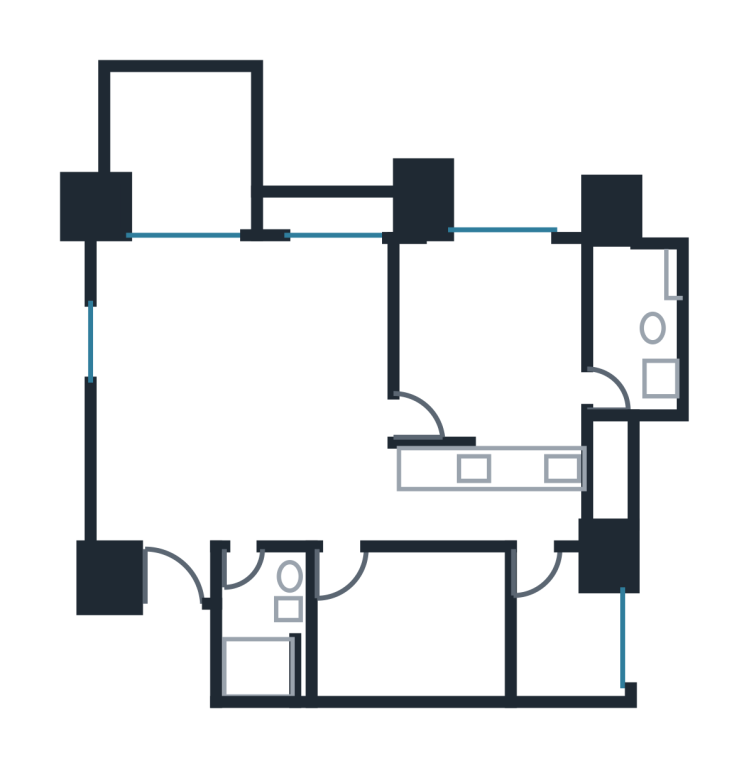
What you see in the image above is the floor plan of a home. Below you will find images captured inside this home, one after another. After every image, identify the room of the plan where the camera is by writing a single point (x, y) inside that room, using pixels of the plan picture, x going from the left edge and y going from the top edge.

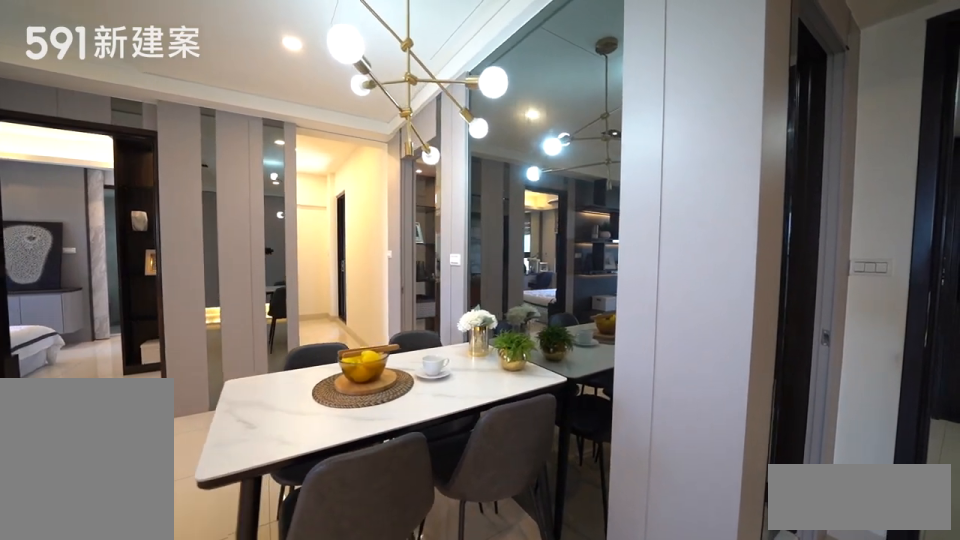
(199, 497)
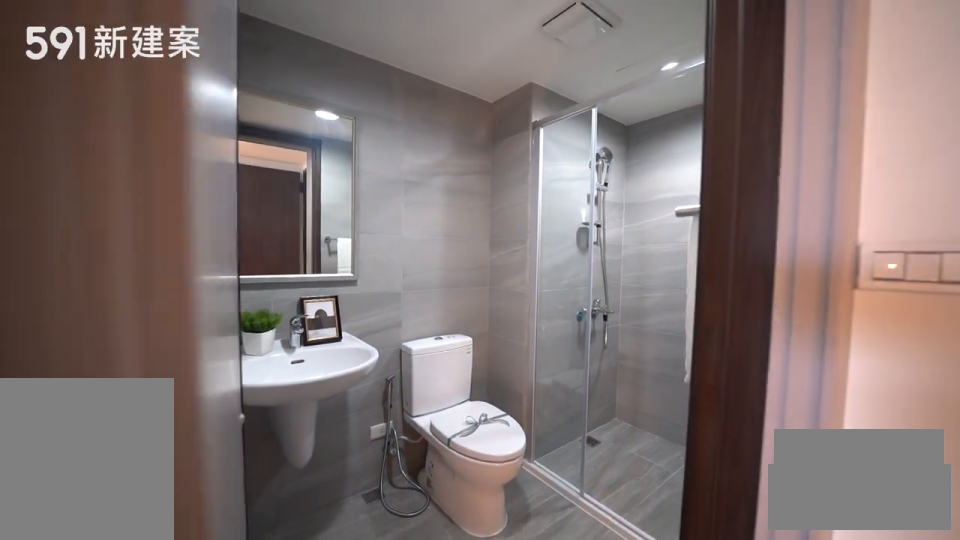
(260, 624)
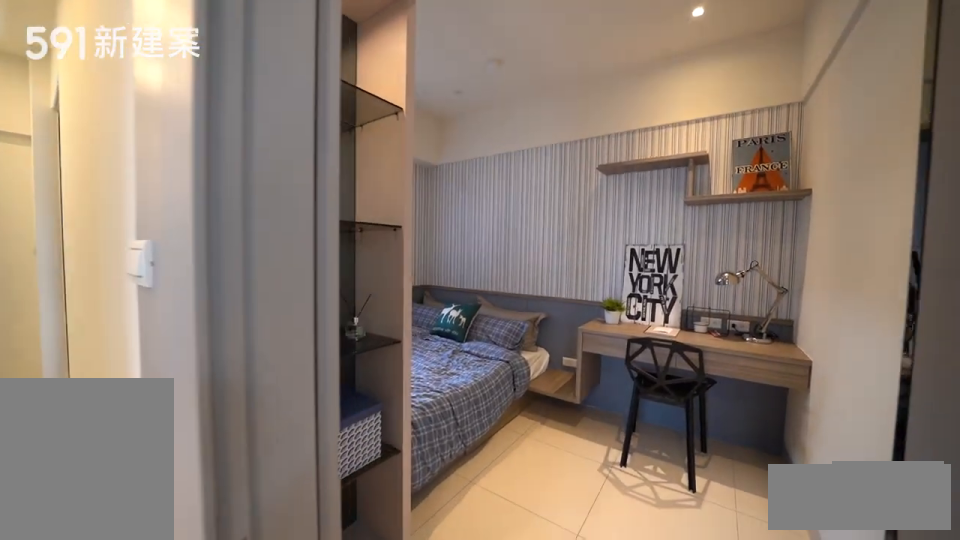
(409, 626)
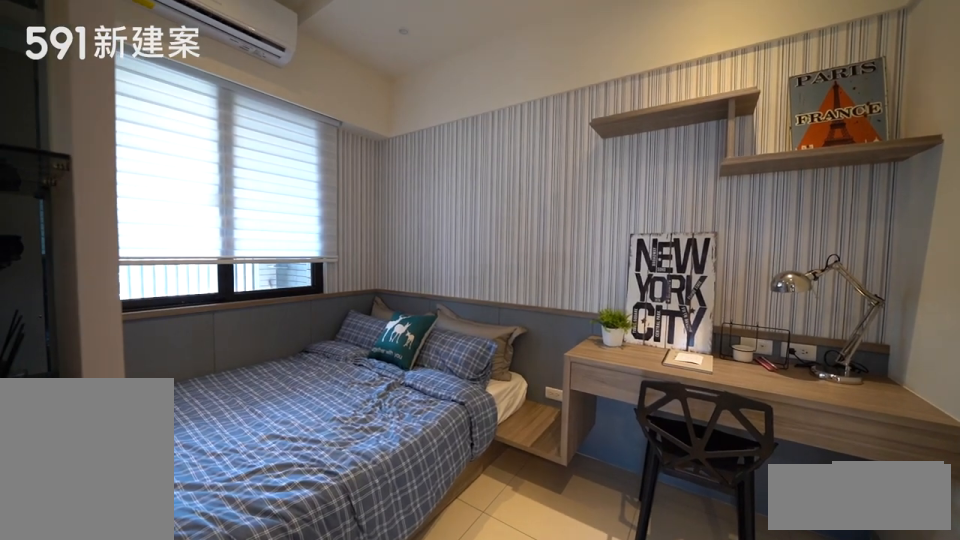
(409, 626)
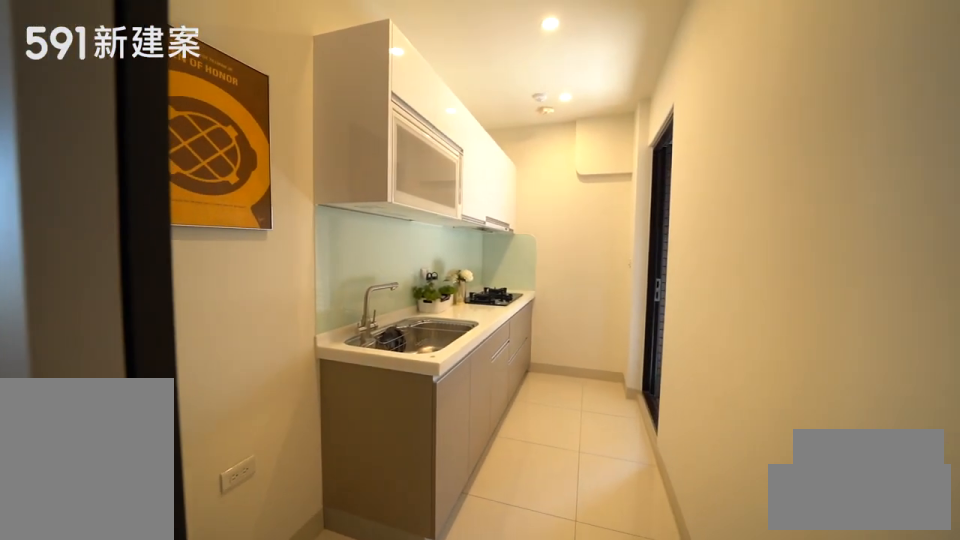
(495, 490)
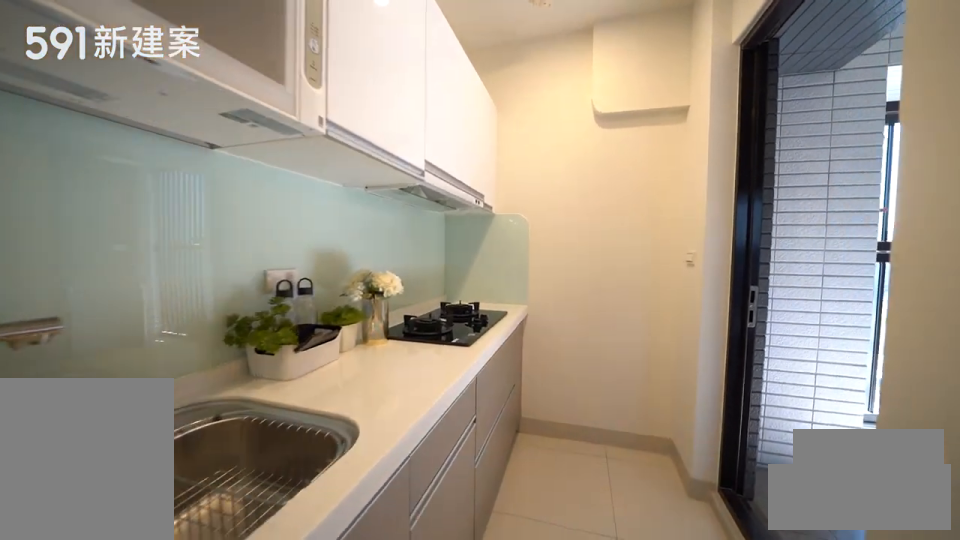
(495, 490)
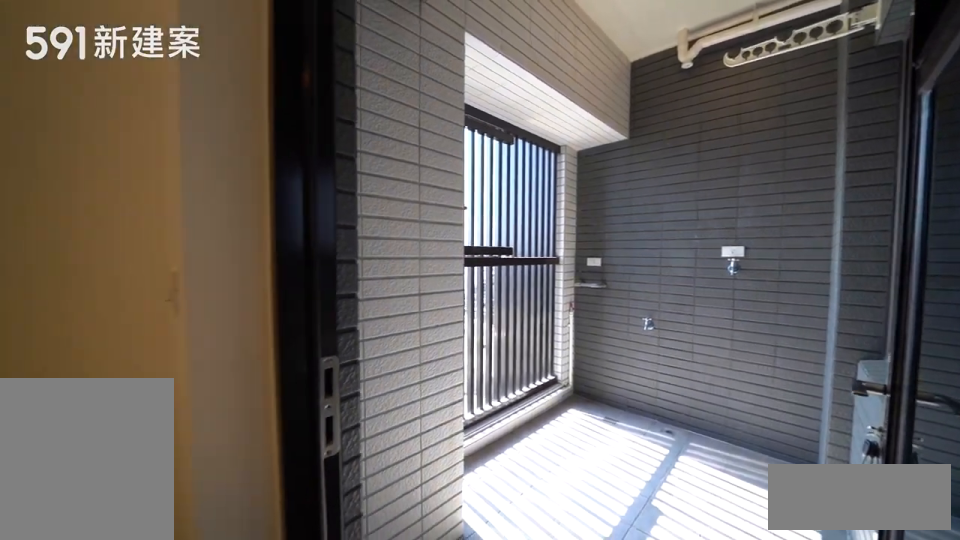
(559, 622)
